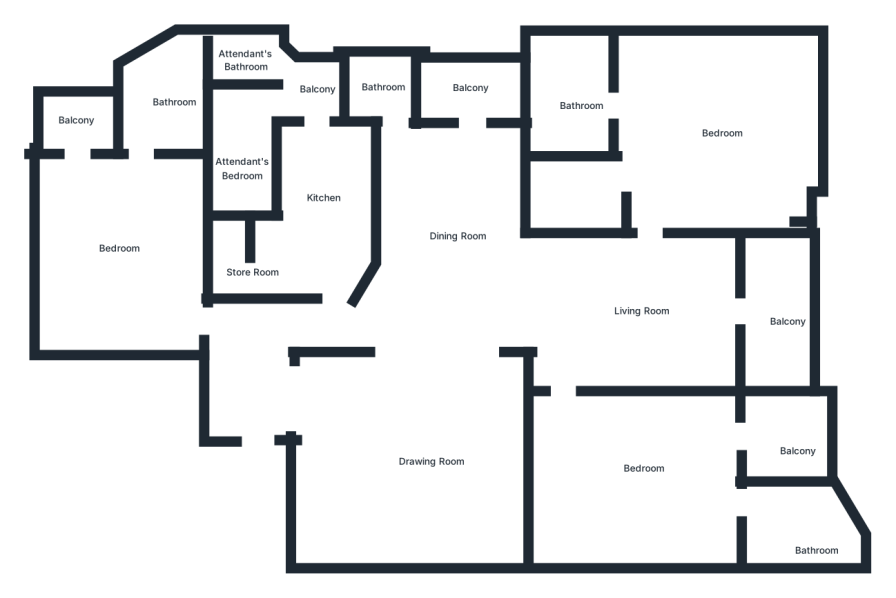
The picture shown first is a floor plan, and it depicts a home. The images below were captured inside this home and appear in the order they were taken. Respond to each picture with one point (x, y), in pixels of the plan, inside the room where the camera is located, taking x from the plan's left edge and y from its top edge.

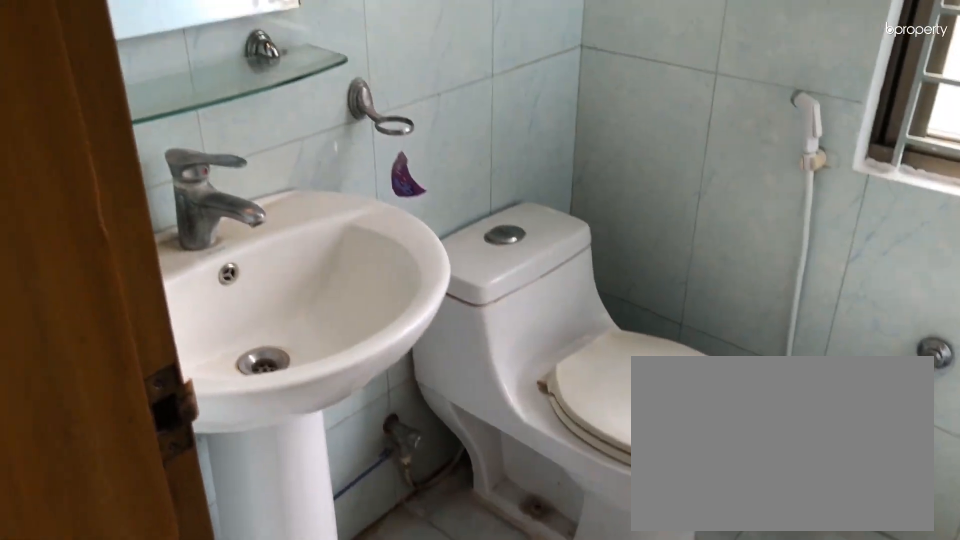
(377, 82)
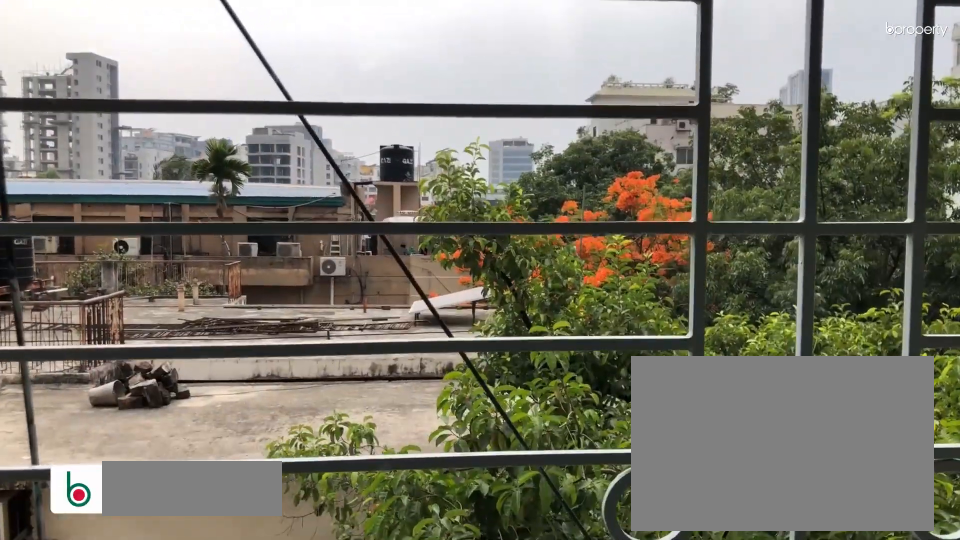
(467, 83)
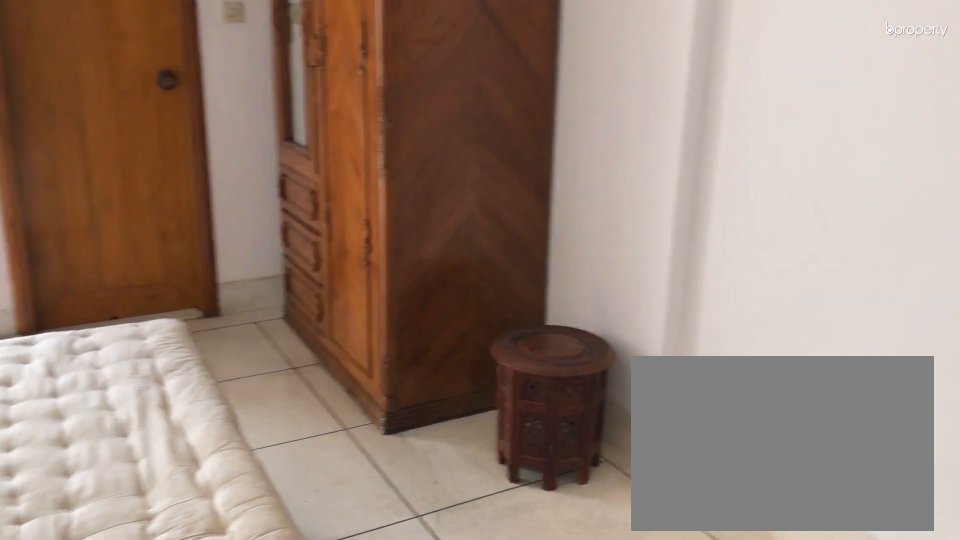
(127, 224)
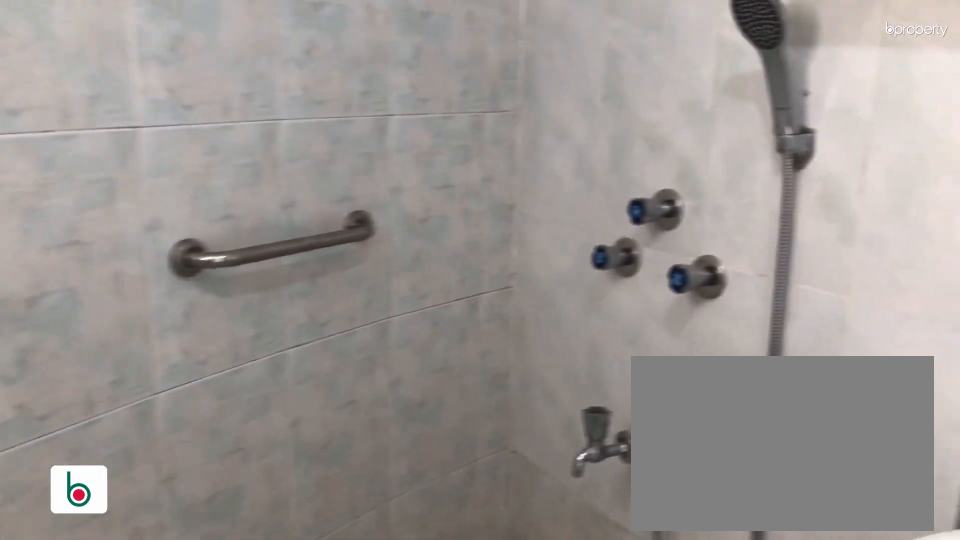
(166, 84)
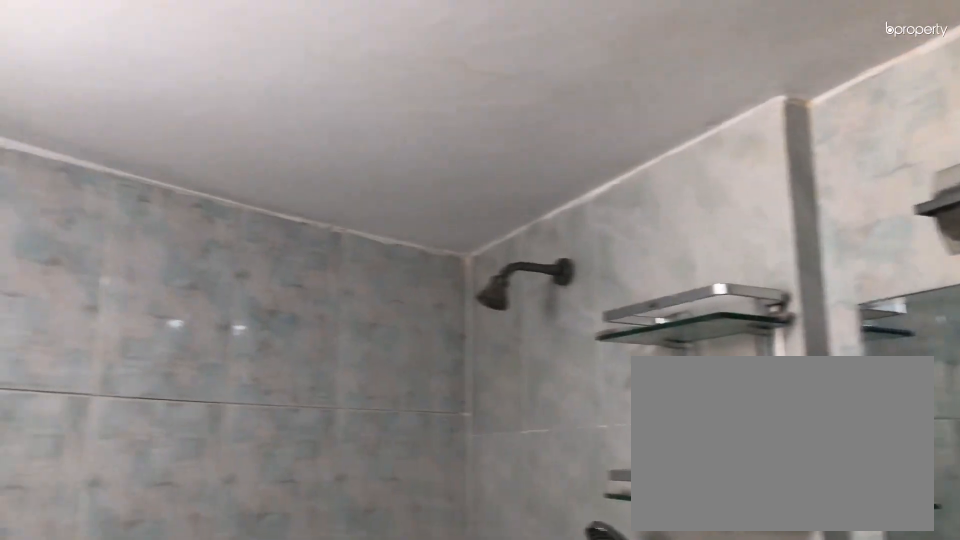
(155, 92)
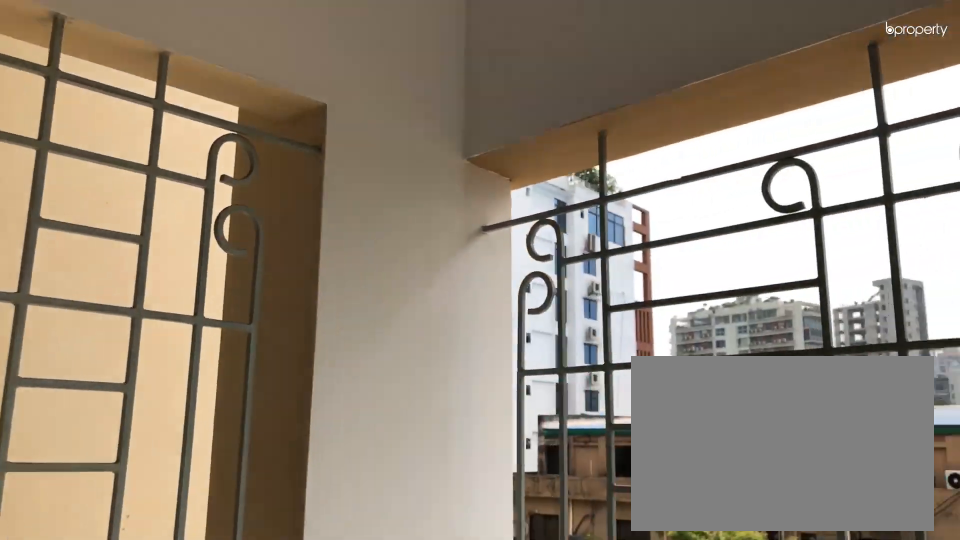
(85, 121)
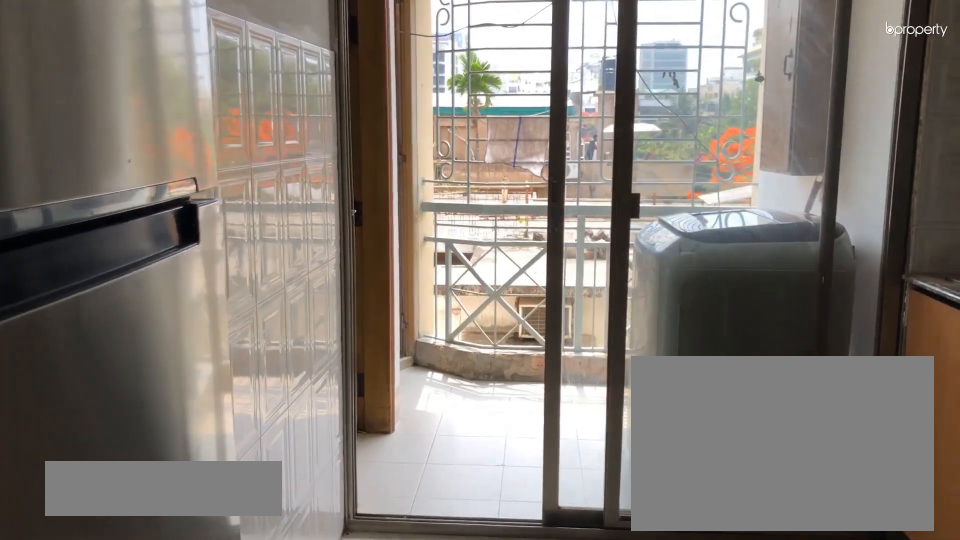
(325, 194)
